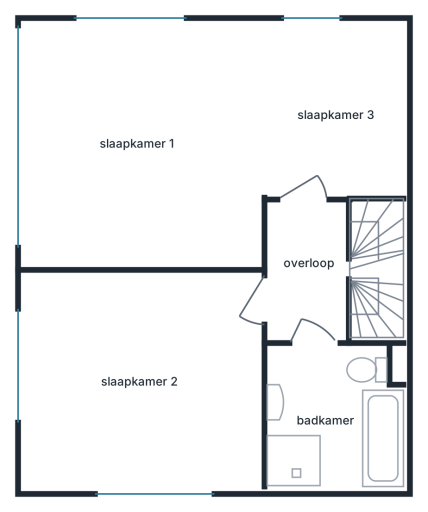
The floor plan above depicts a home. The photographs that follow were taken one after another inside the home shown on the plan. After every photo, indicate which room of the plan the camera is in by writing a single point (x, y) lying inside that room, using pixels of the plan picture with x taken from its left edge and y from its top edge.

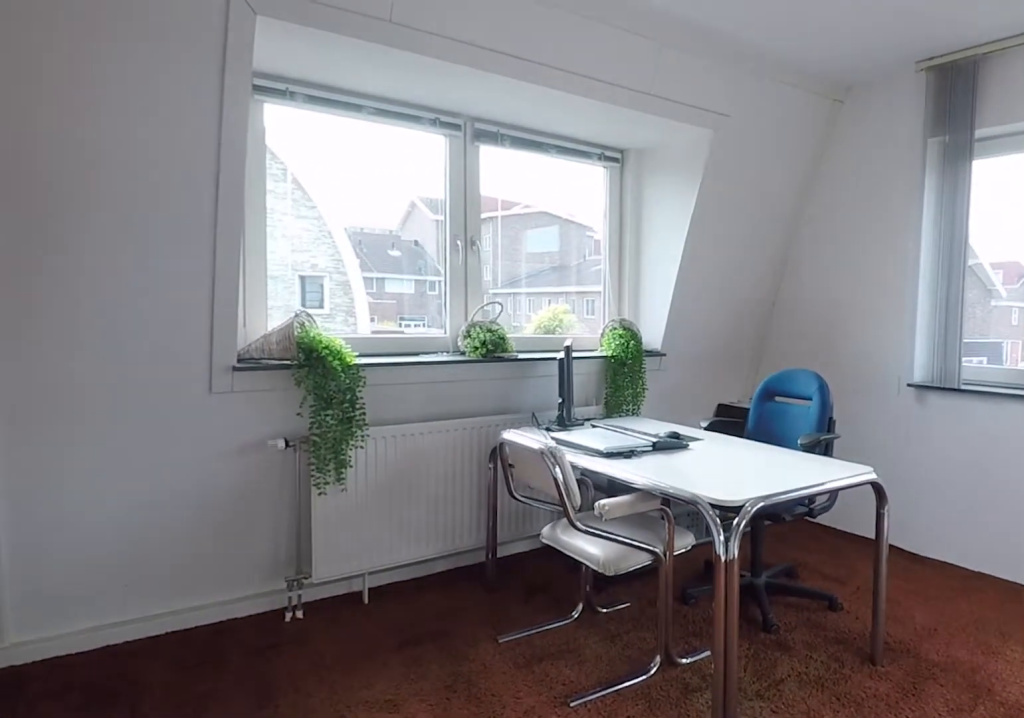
(132, 435)
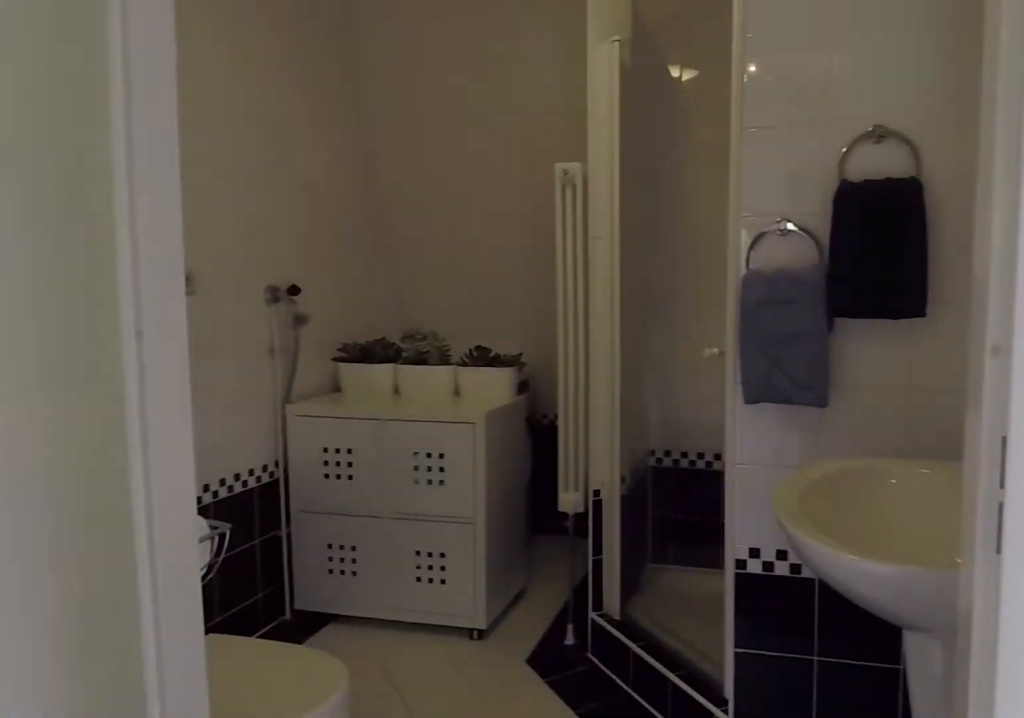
(308, 271)
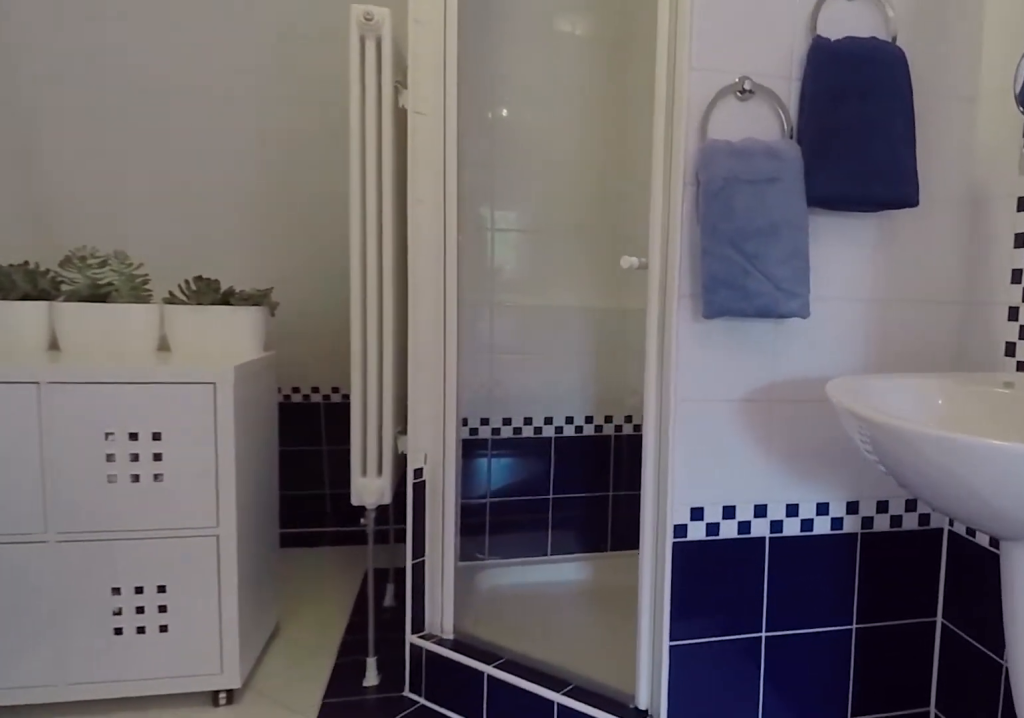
(333, 418)
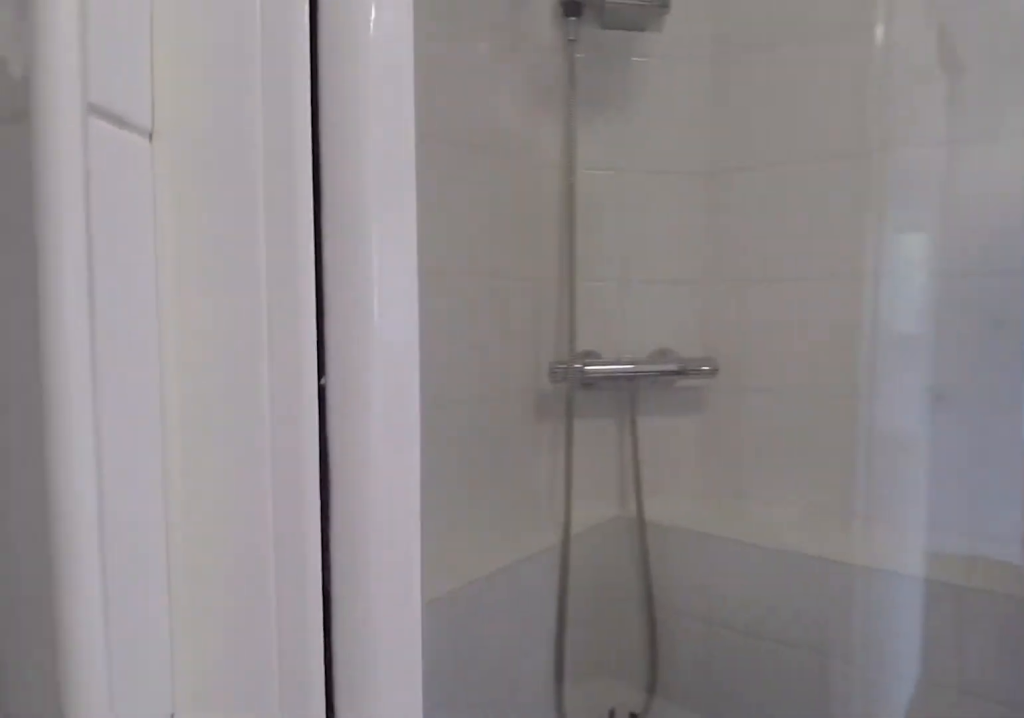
(333, 418)
